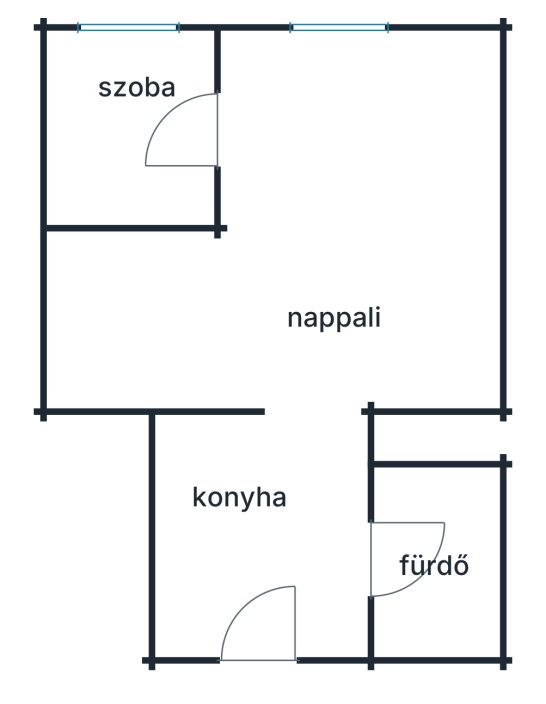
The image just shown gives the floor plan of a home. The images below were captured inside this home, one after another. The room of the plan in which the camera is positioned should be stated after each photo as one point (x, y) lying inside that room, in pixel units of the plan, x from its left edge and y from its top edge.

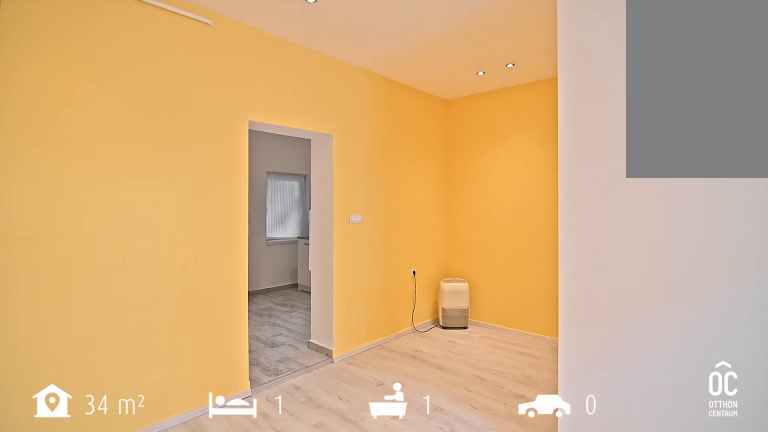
(342, 259)
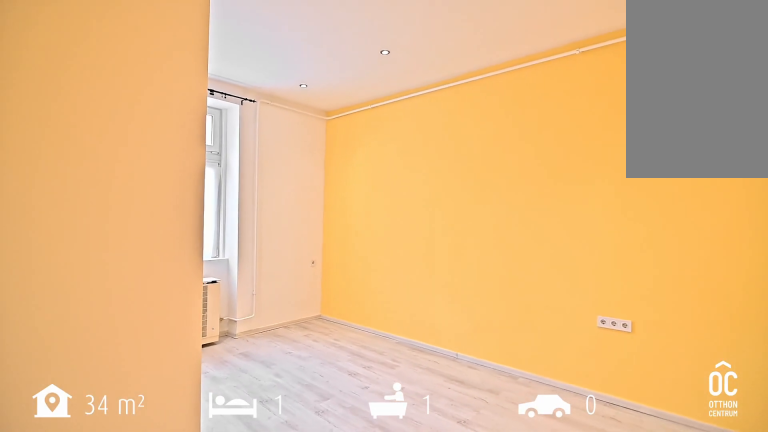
(342, 259)
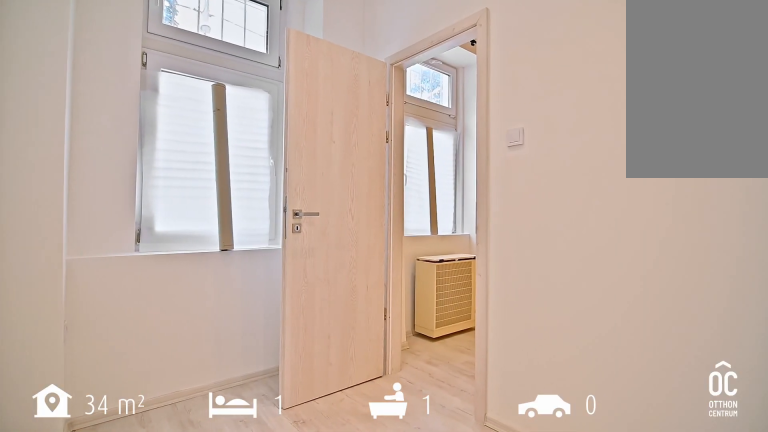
(128, 127)
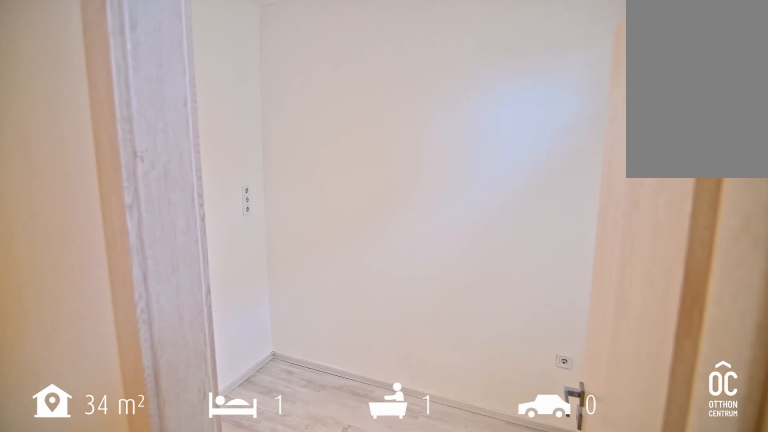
(128, 127)
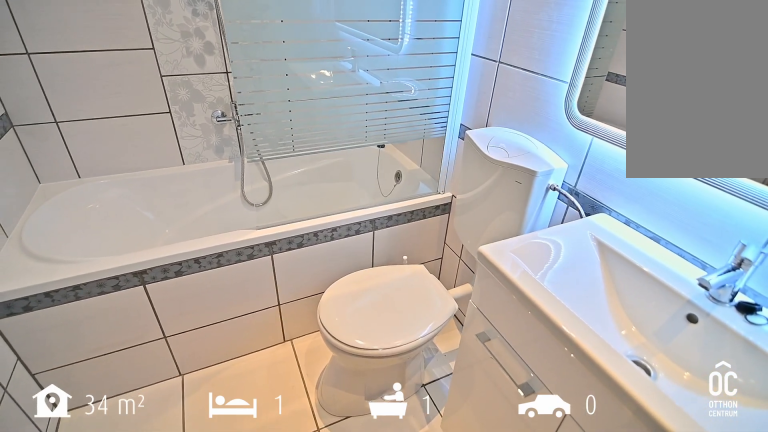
(437, 560)
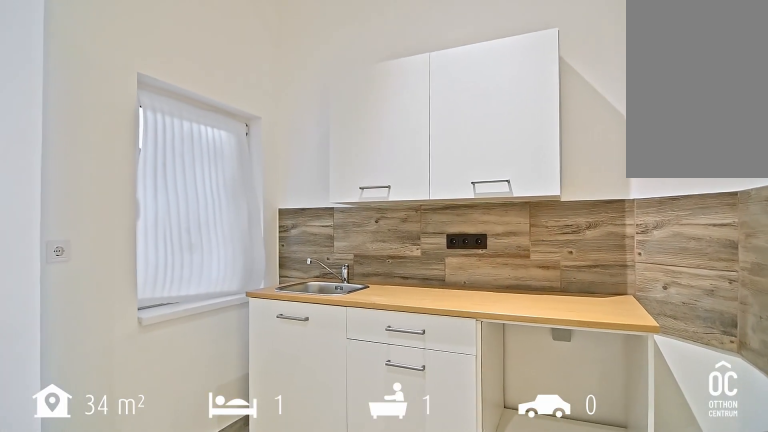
(258, 538)
